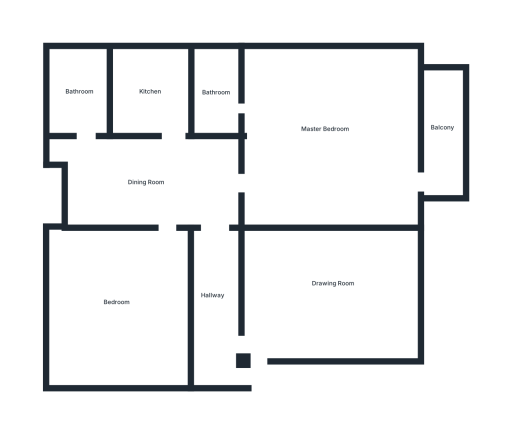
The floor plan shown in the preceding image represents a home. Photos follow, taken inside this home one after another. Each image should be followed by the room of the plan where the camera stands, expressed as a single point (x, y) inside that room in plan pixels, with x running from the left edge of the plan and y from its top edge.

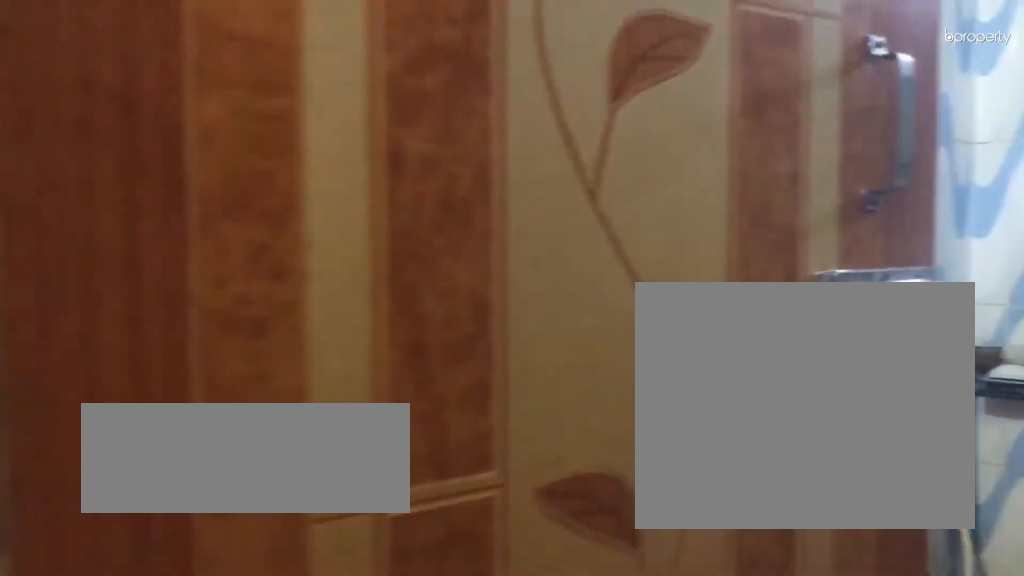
(79, 90)
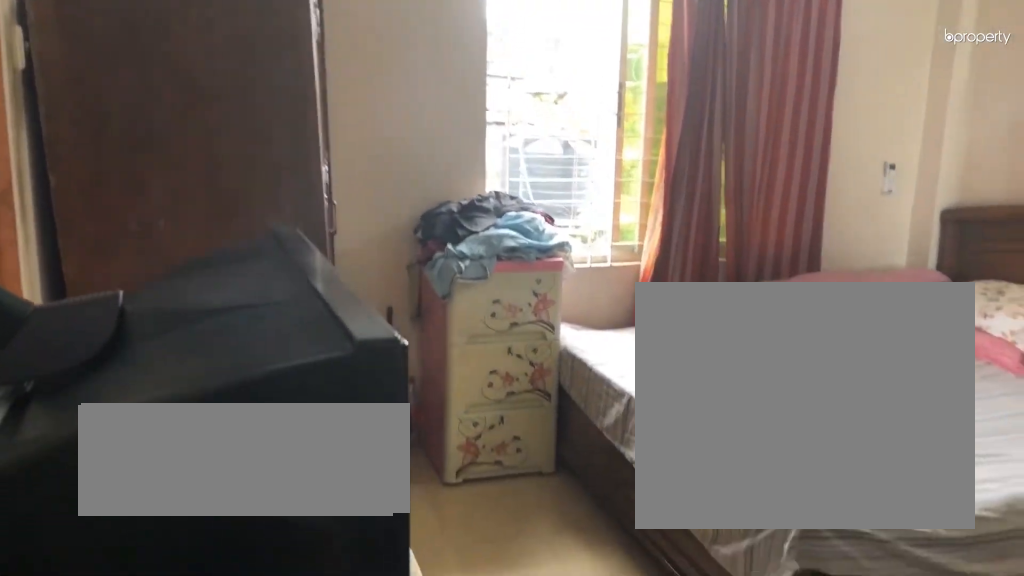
(324, 127)
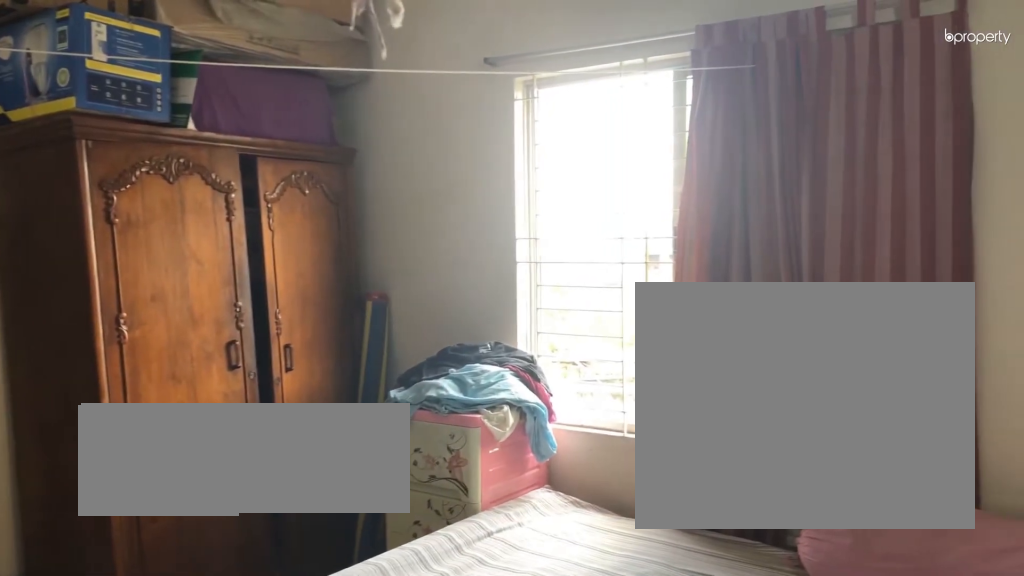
(325, 127)
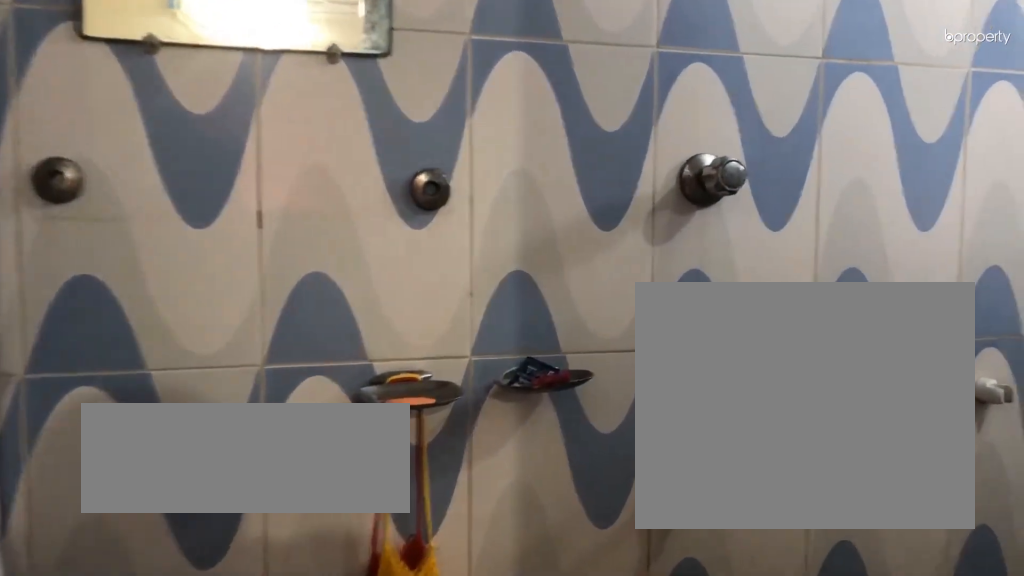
(217, 91)
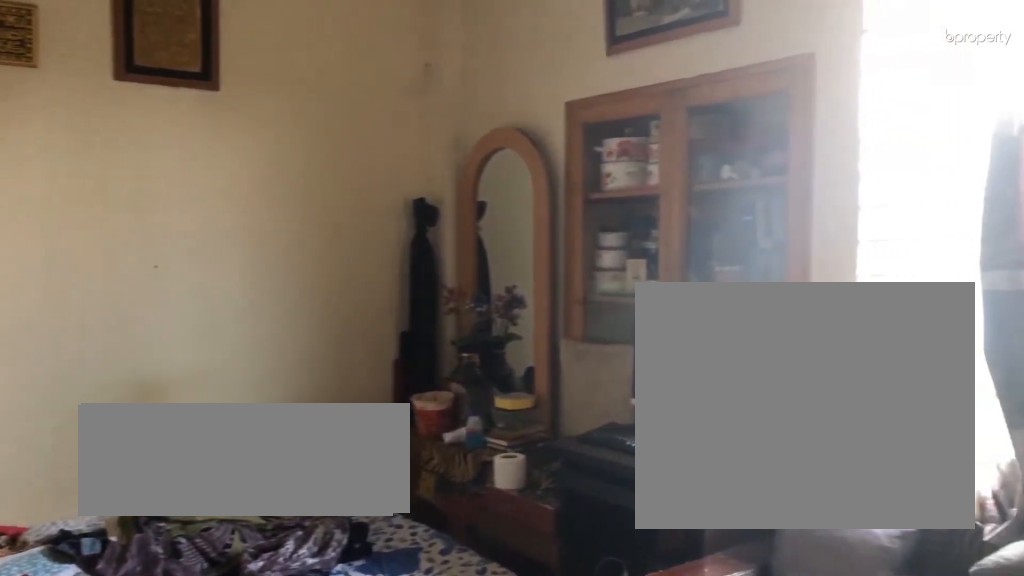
(116, 302)
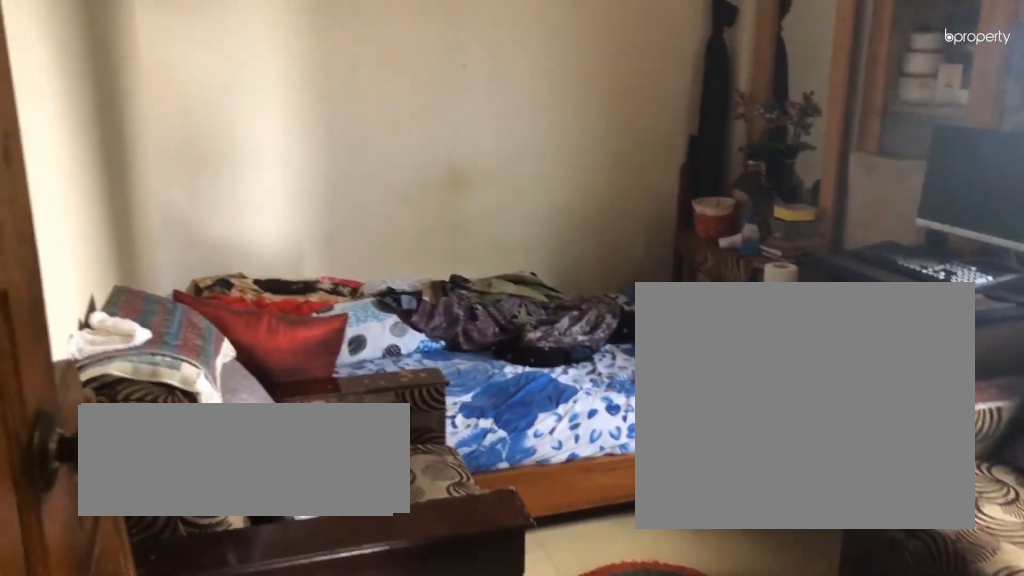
(116, 302)
